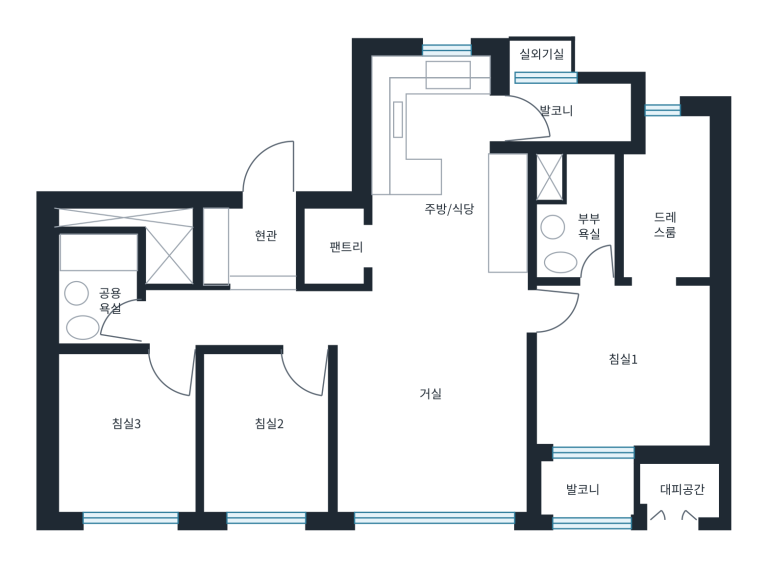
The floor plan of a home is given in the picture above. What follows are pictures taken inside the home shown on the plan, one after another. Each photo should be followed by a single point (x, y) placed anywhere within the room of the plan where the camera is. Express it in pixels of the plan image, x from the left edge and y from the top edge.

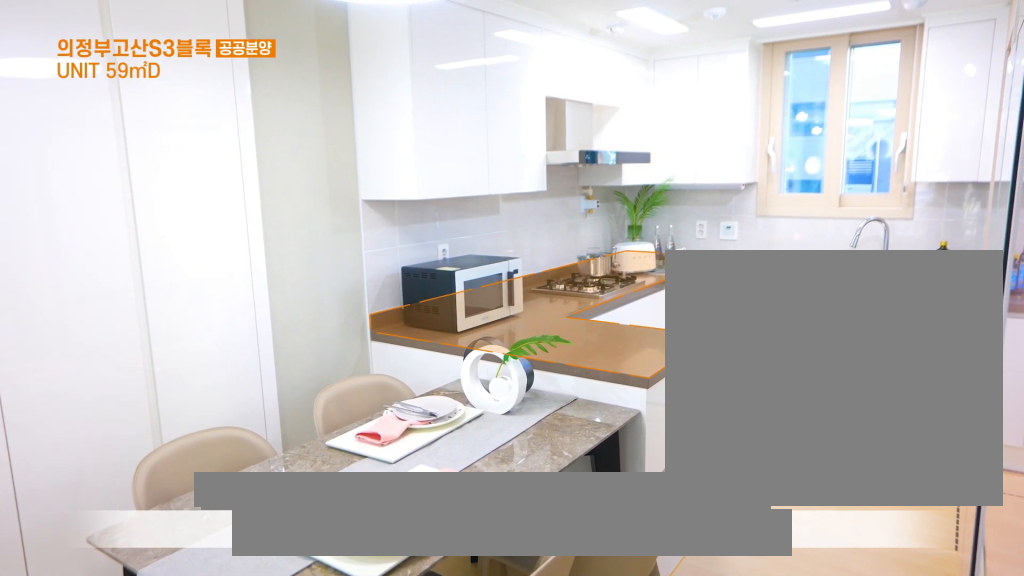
(448, 199)
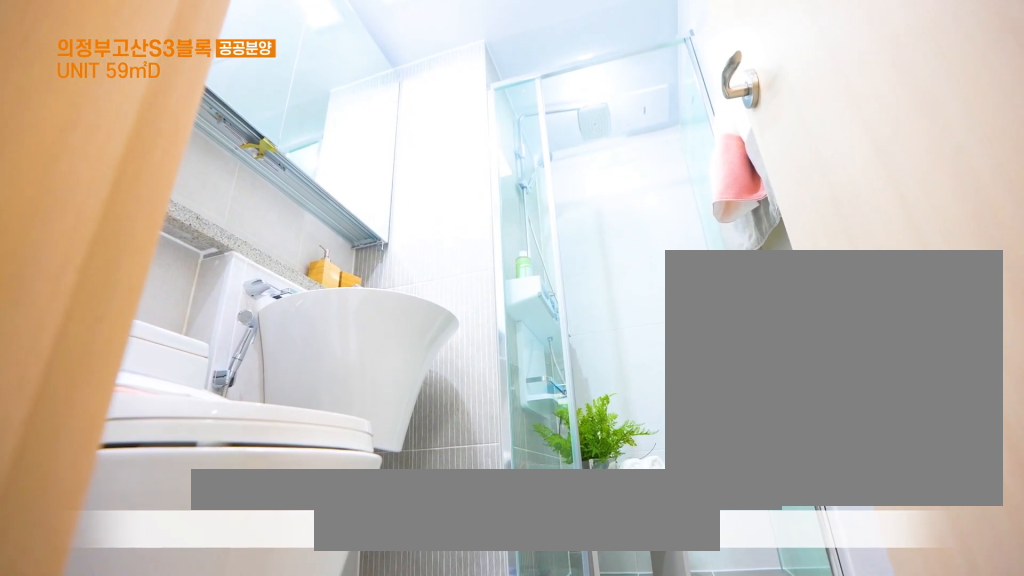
(589, 210)
